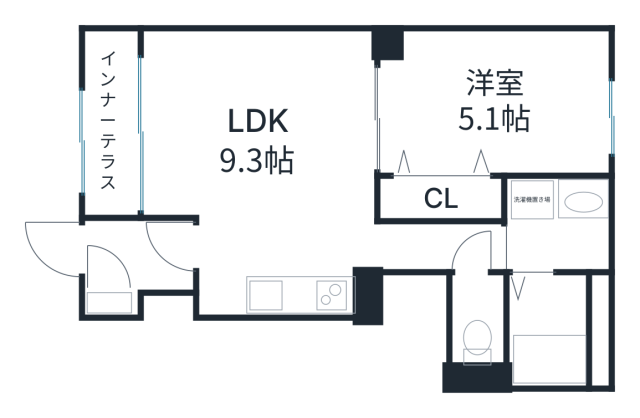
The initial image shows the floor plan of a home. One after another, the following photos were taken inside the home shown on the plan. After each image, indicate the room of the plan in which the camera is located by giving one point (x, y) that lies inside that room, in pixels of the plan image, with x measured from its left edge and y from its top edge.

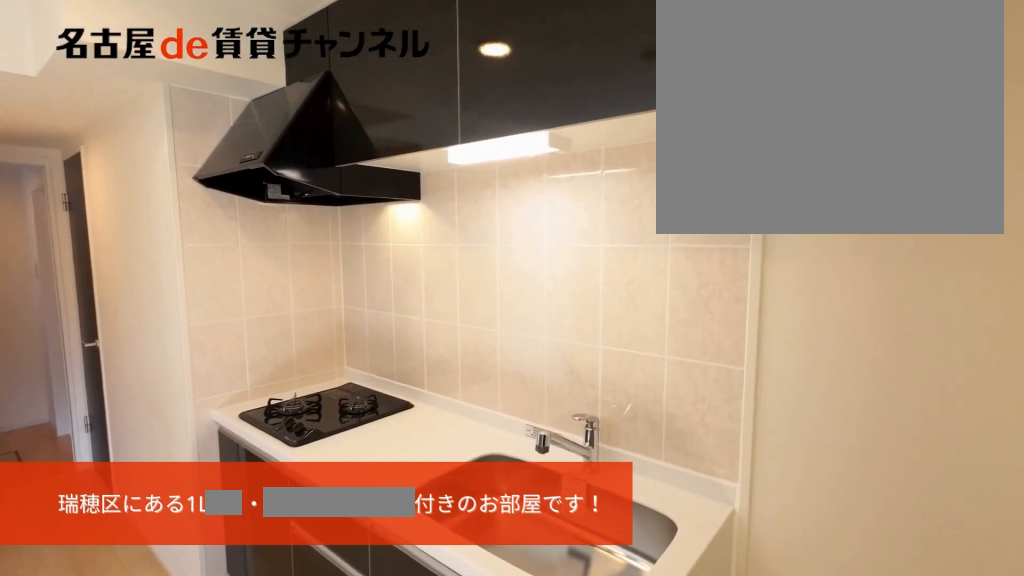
(310, 294)
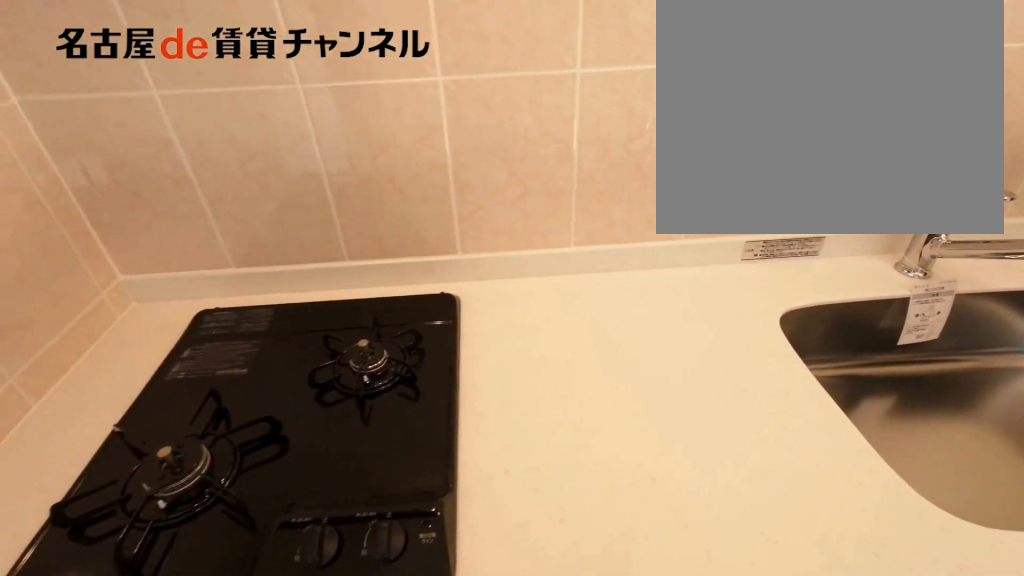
(310, 294)
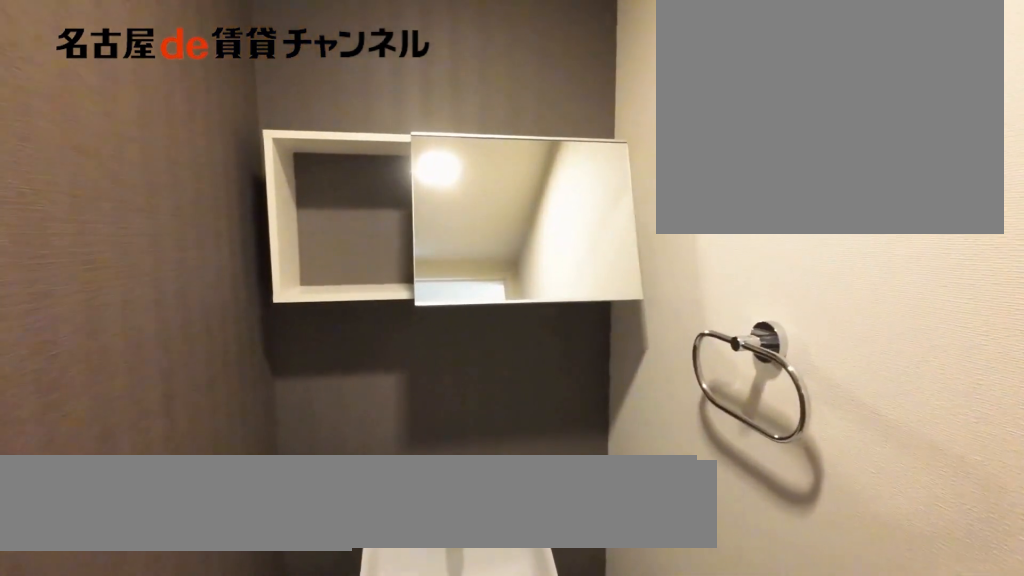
(476, 321)
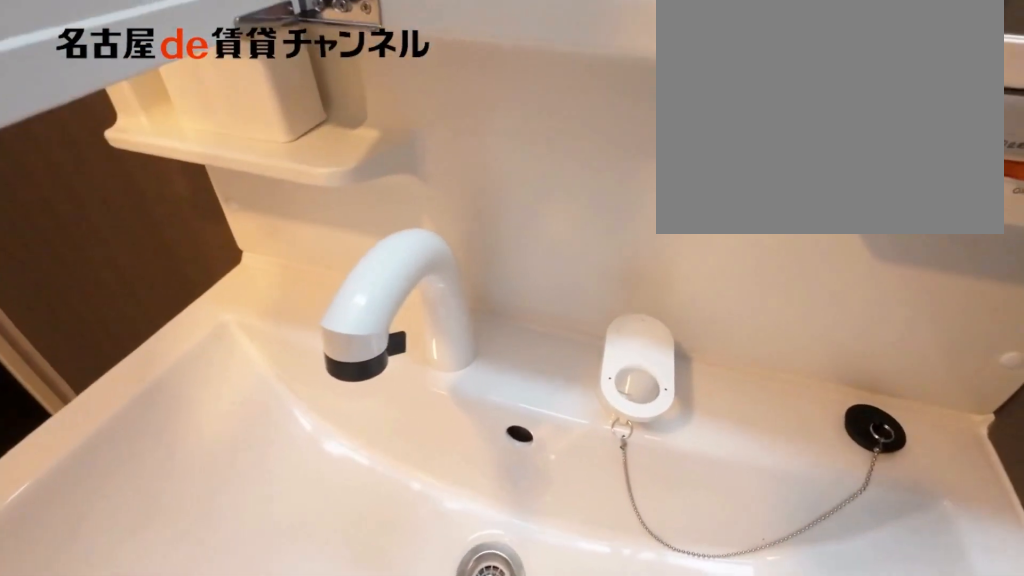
(556, 223)
